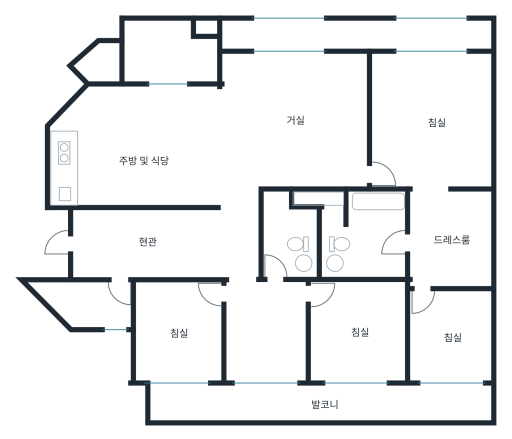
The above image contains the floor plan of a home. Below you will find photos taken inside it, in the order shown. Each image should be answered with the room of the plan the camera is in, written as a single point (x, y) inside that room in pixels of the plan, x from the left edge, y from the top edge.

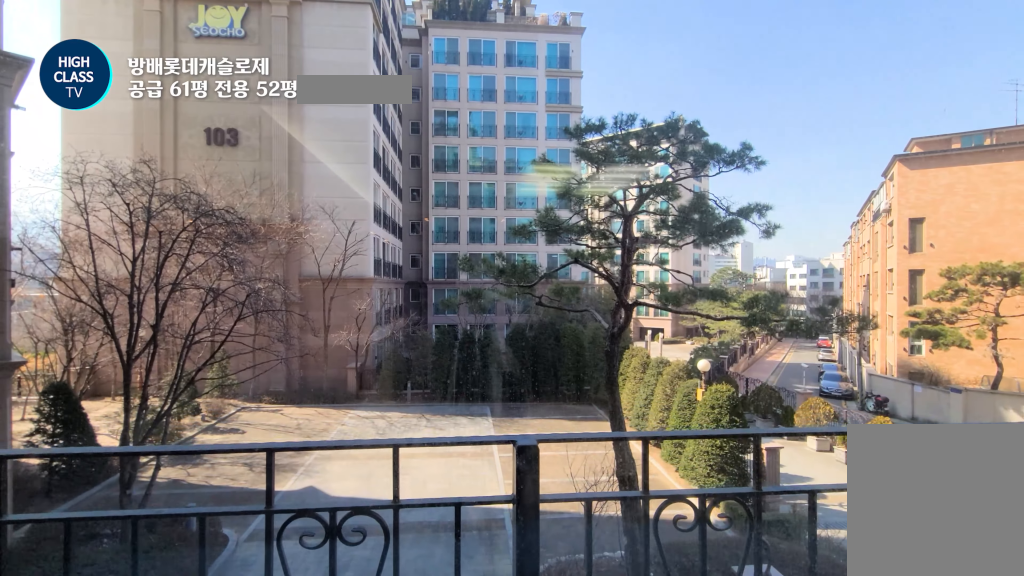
(294, 112)
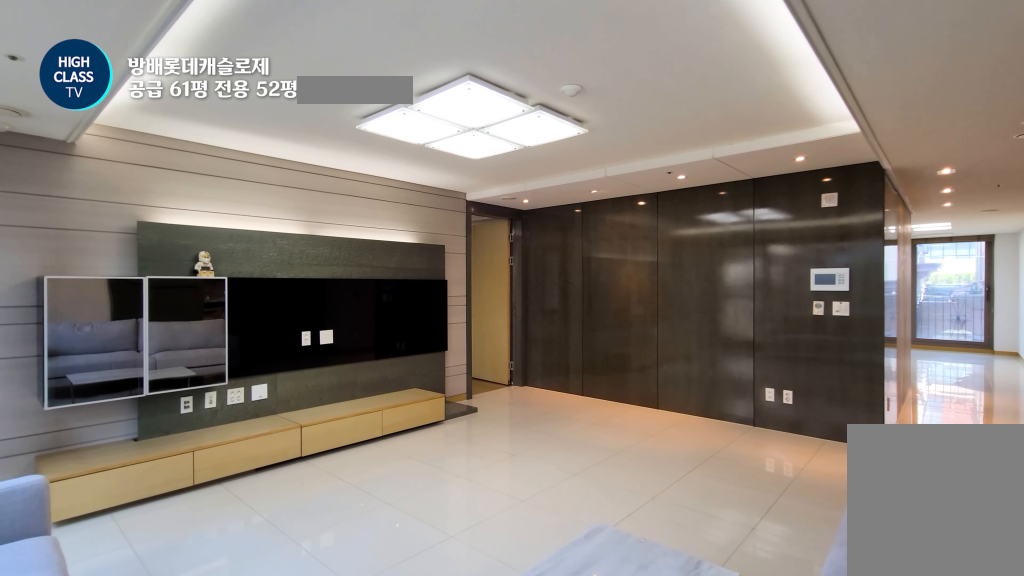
(294, 112)
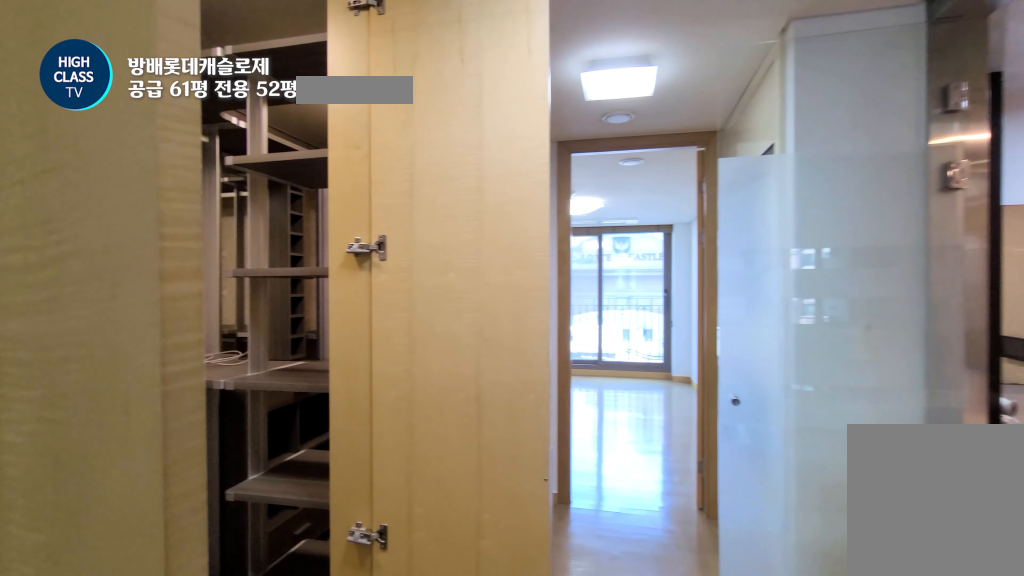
(449, 236)
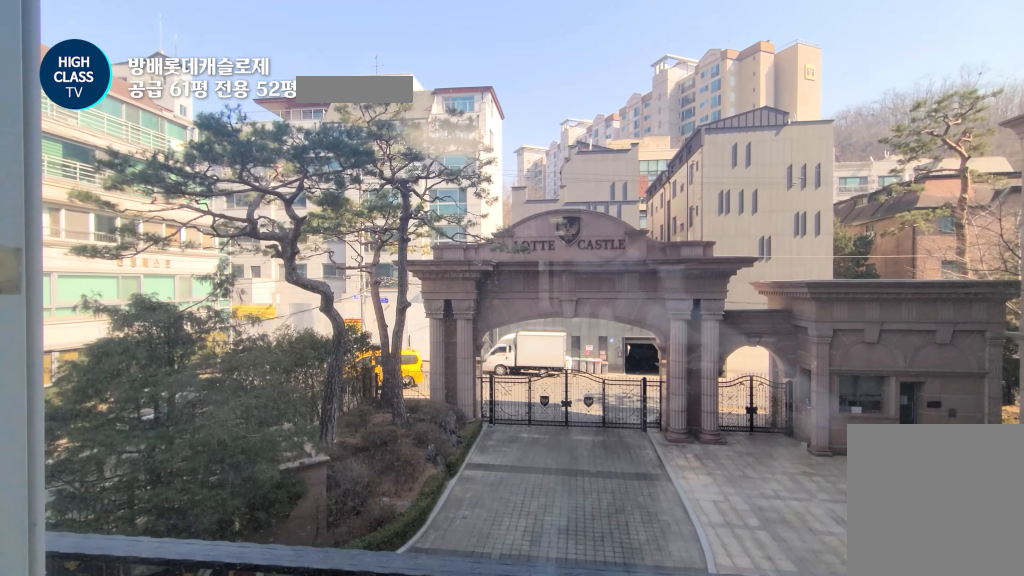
(452, 353)
